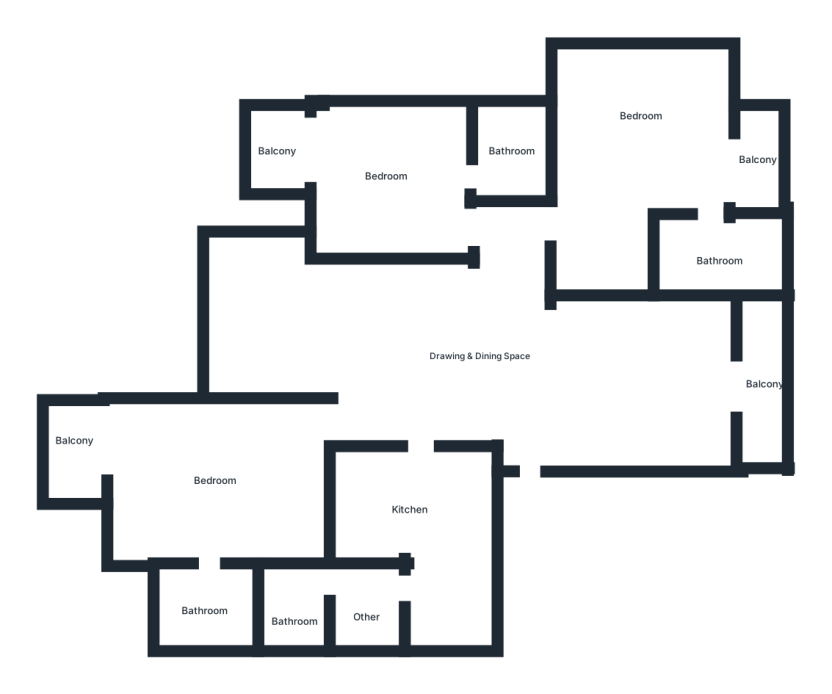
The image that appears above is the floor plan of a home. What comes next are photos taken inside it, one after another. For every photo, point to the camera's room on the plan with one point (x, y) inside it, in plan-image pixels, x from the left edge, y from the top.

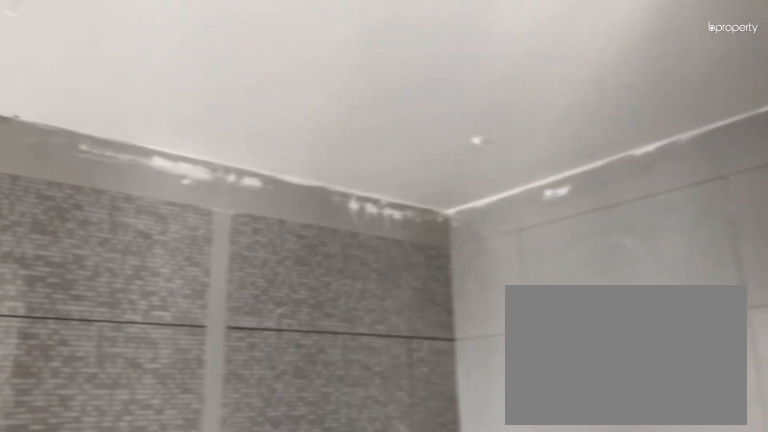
(713, 255)
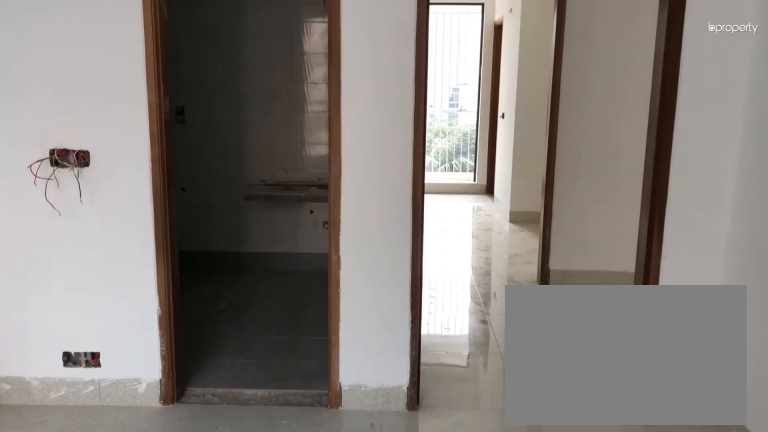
(384, 189)
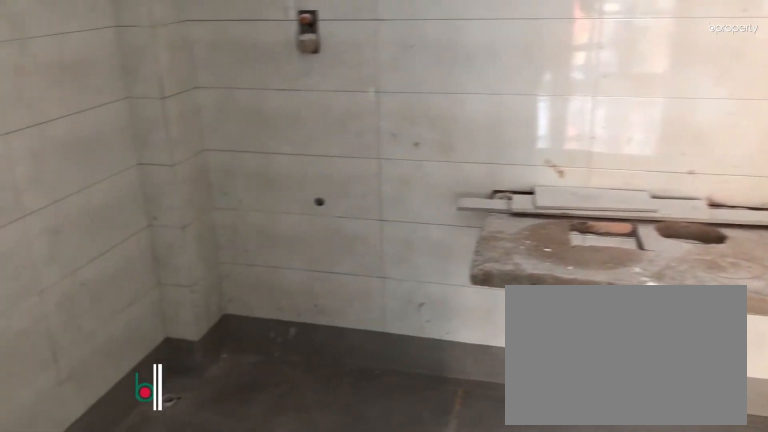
(518, 152)
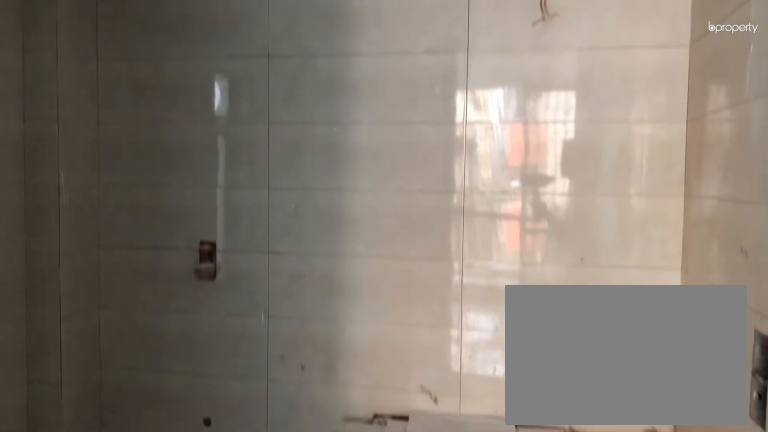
(518, 152)
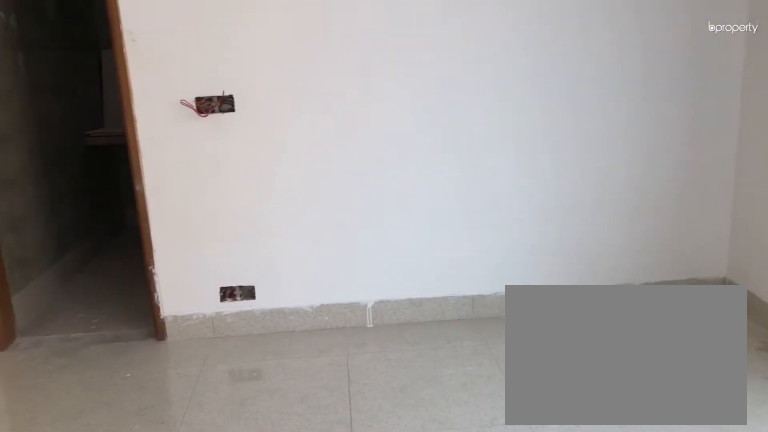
(211, 494)
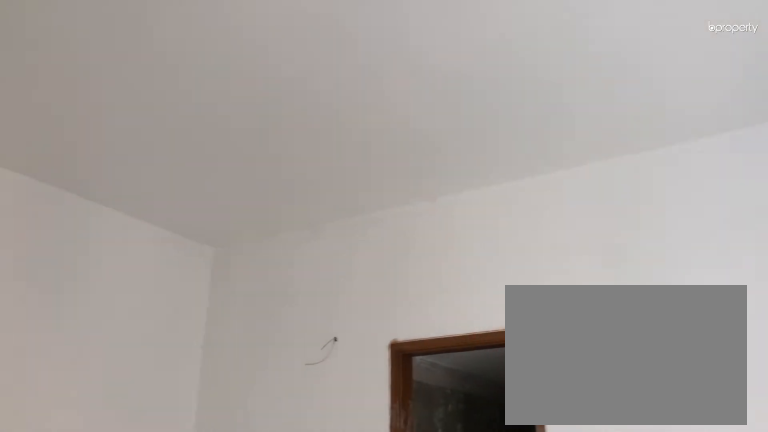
(211, 494)
